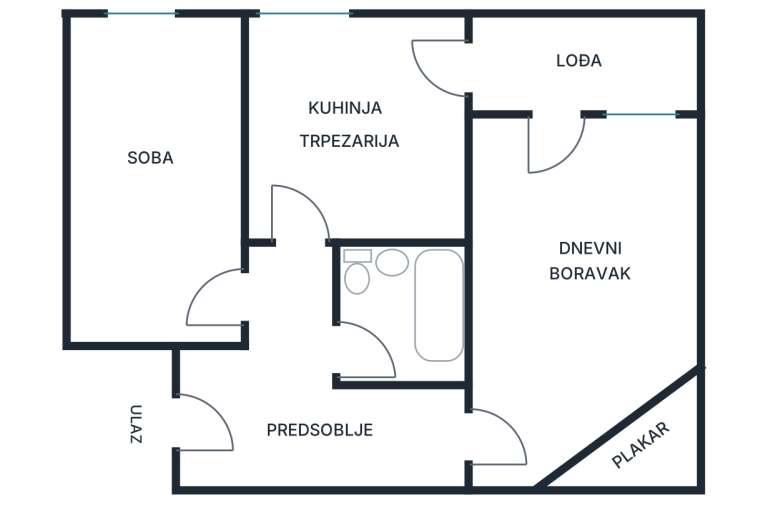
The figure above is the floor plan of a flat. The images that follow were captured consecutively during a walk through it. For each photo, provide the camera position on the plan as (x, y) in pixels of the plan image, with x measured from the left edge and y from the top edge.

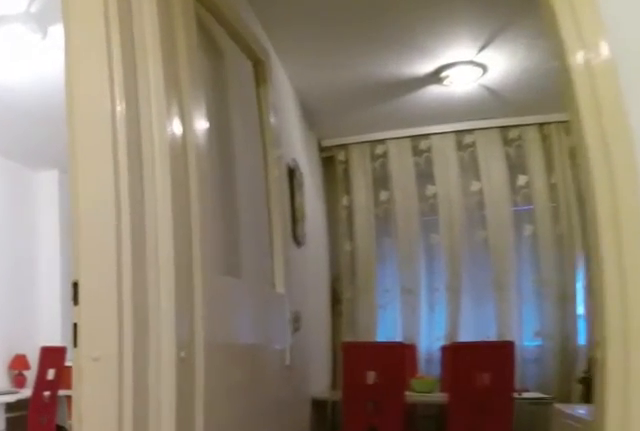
(287, 324)
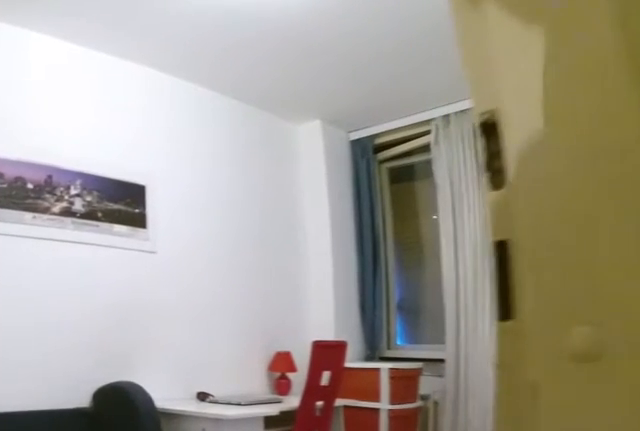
(259, 307)
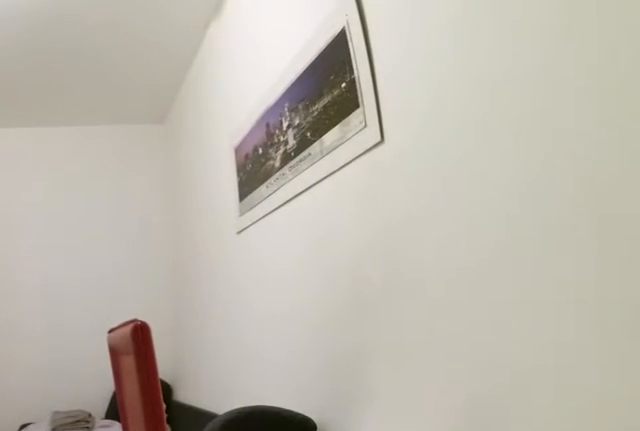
(138, 51)
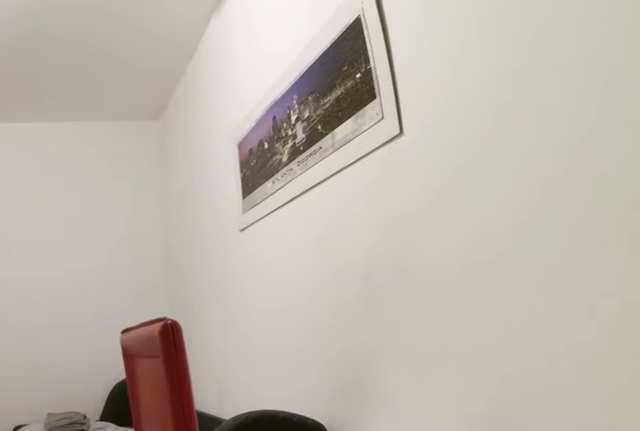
(138, 51)
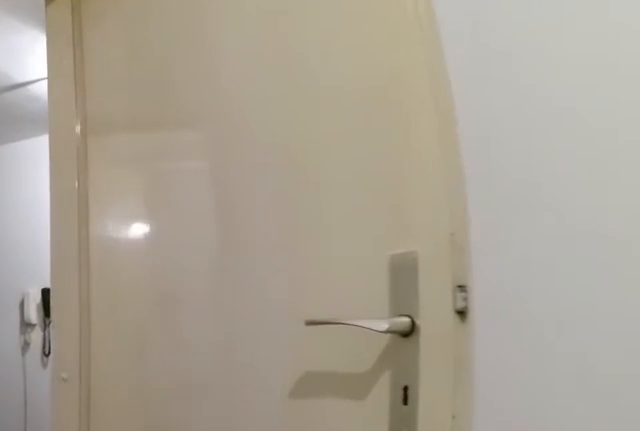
(205, 247)
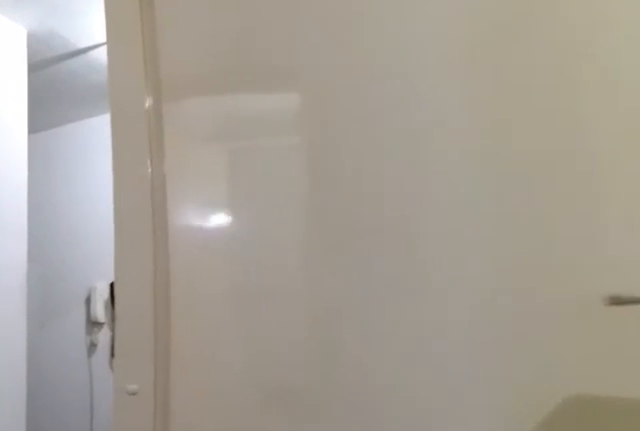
(218, 272)
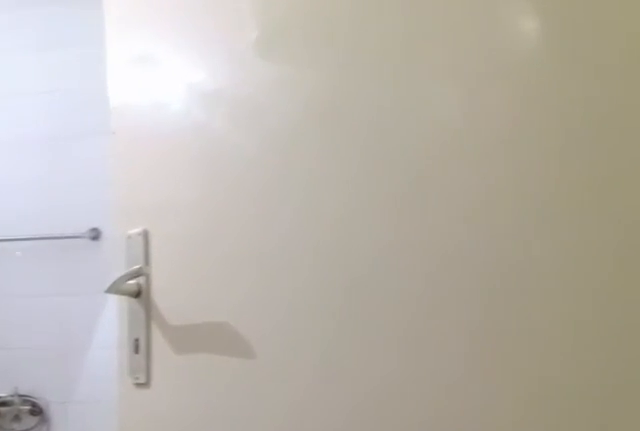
(301, 339)
